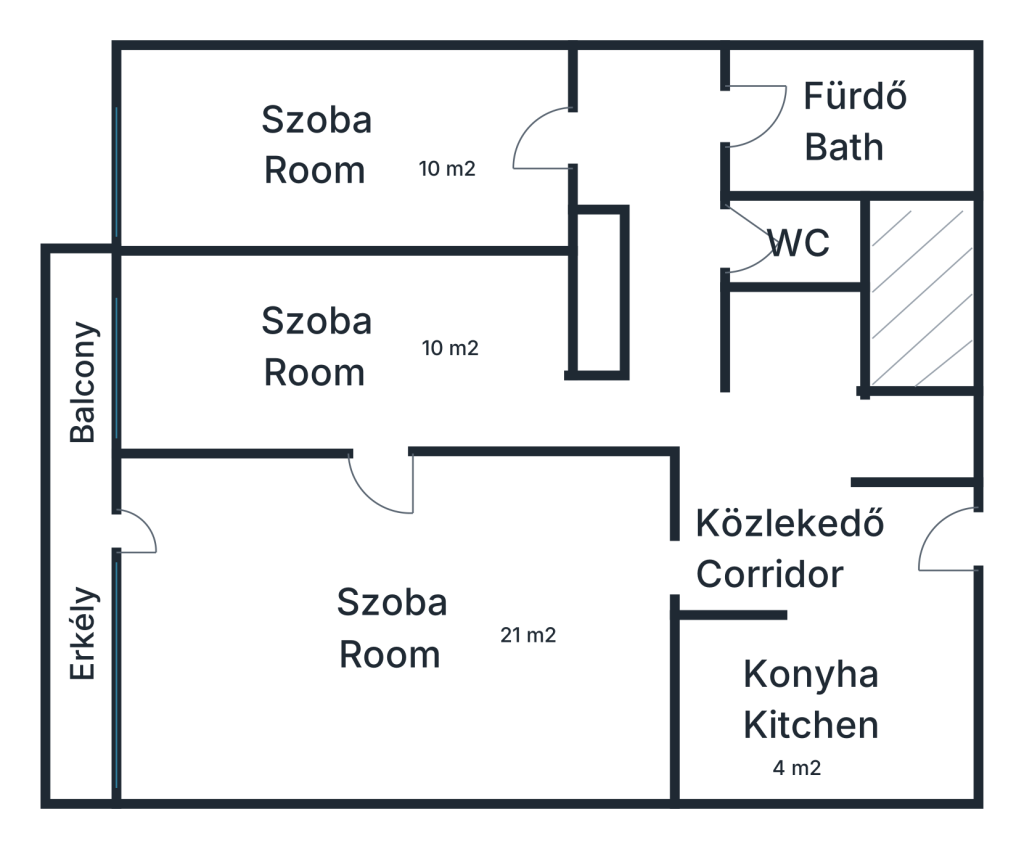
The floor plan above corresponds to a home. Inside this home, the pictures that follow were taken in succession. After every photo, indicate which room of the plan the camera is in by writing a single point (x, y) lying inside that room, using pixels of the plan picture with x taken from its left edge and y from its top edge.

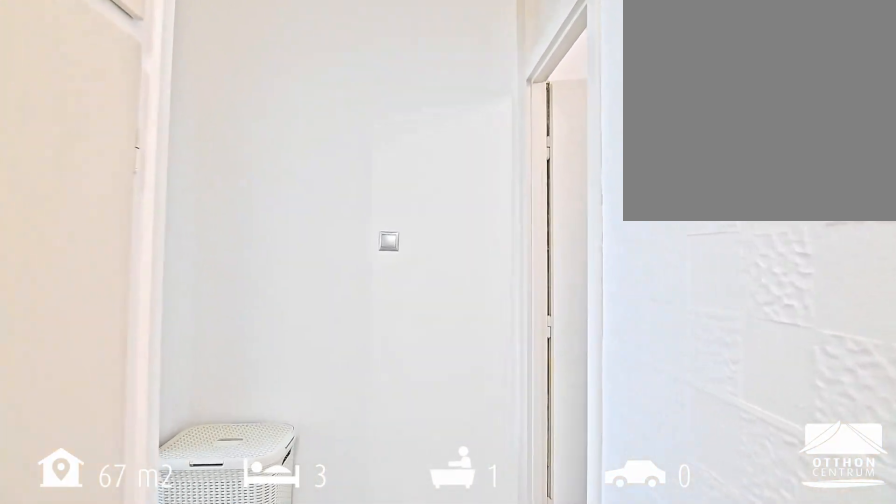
(673, 226)
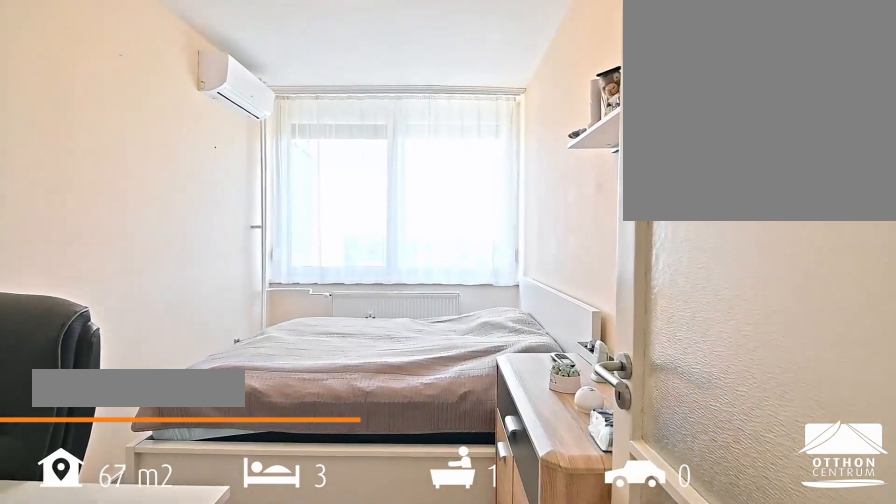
(329, 146)
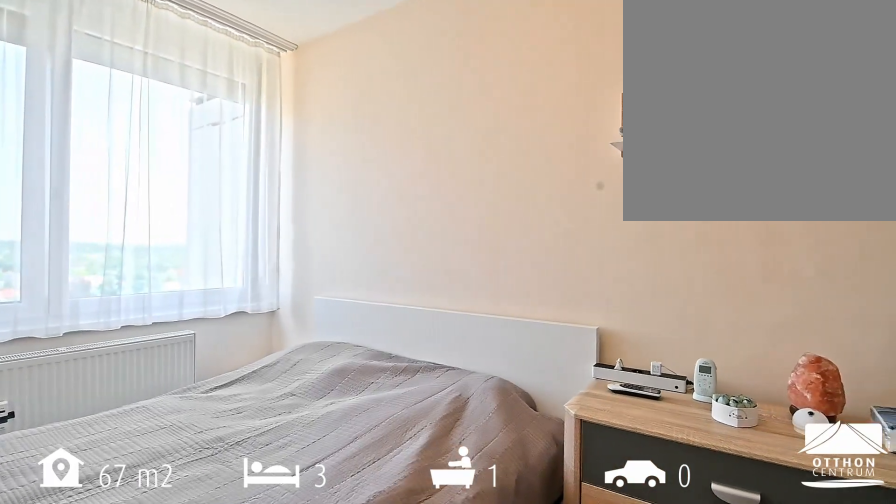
(329, 146)
